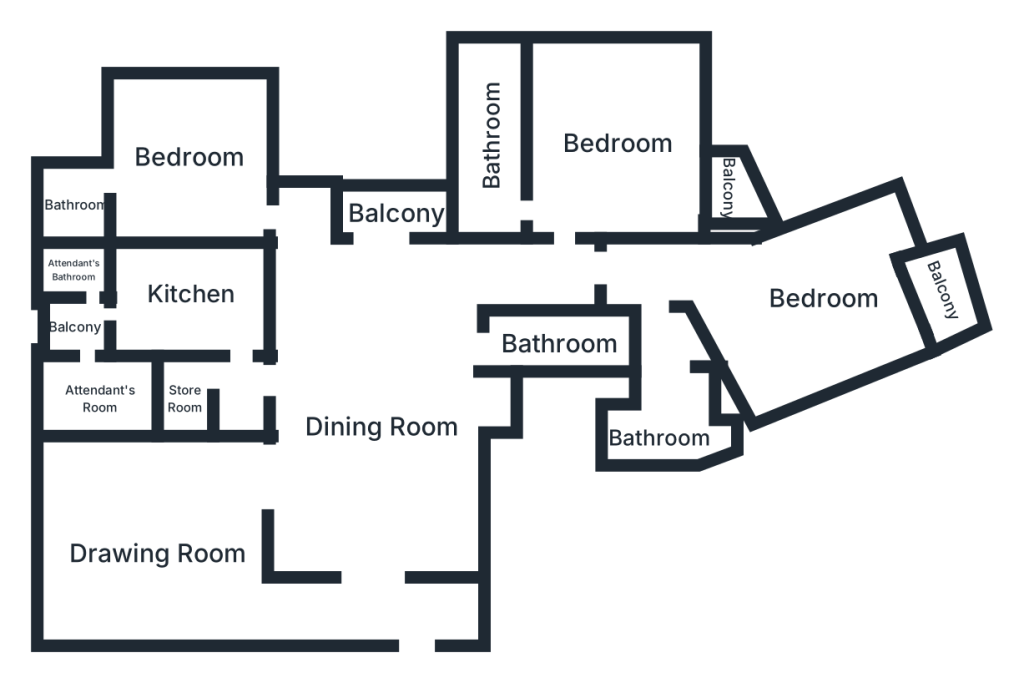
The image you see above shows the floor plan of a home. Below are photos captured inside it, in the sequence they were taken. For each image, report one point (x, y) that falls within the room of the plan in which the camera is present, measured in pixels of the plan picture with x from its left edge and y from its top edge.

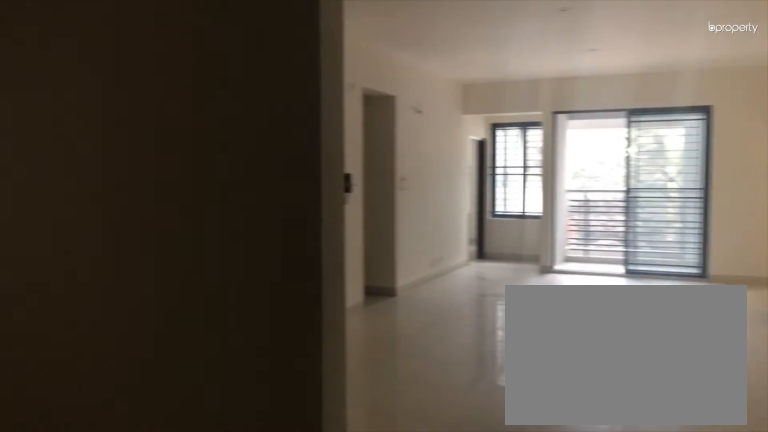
(417, 611)
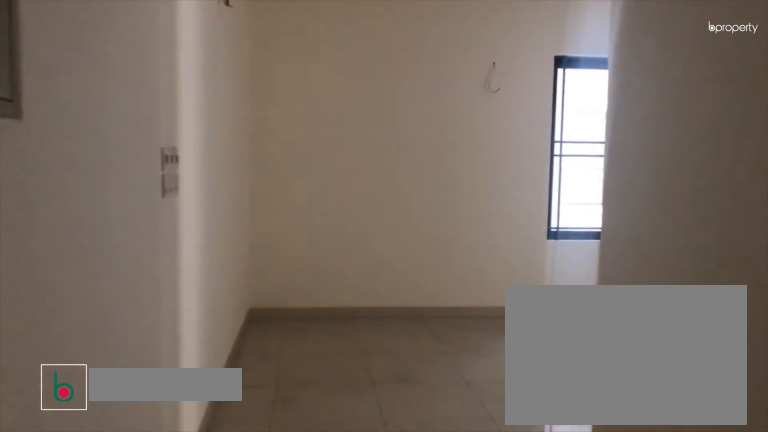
(162, 564)
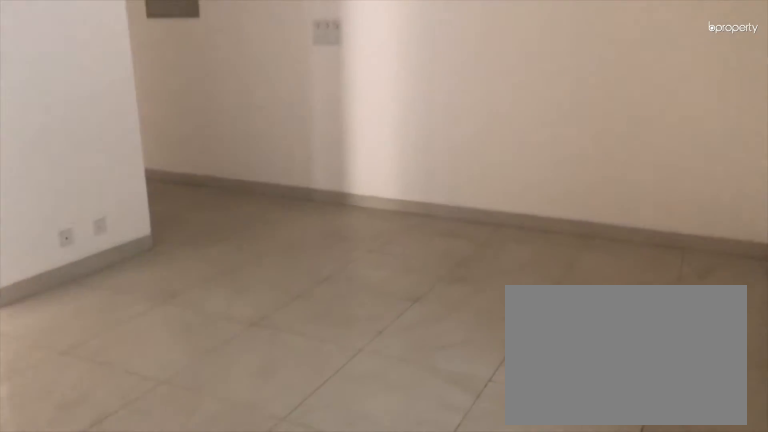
(162, 565)
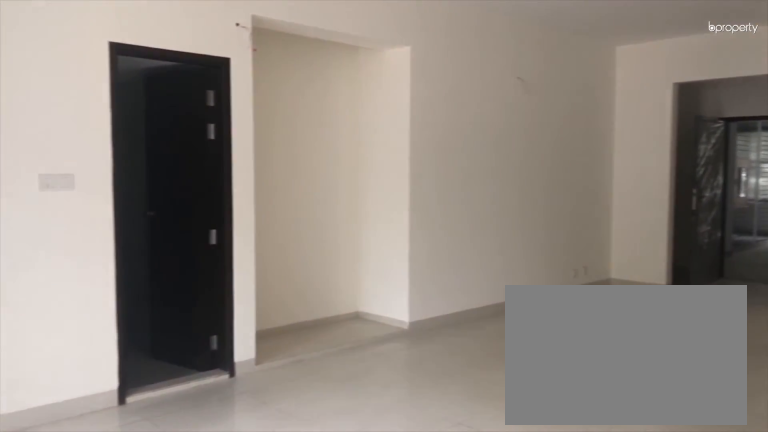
(383, 429)
